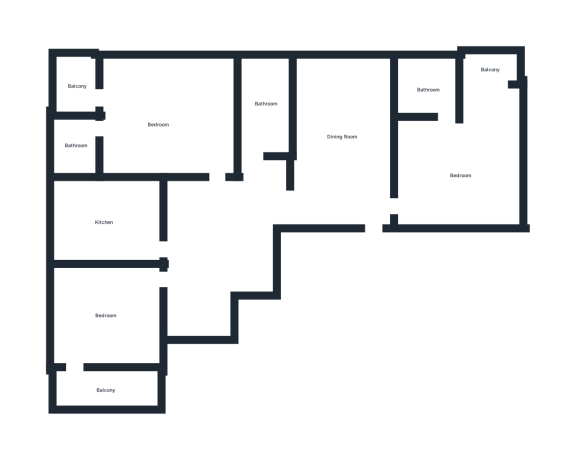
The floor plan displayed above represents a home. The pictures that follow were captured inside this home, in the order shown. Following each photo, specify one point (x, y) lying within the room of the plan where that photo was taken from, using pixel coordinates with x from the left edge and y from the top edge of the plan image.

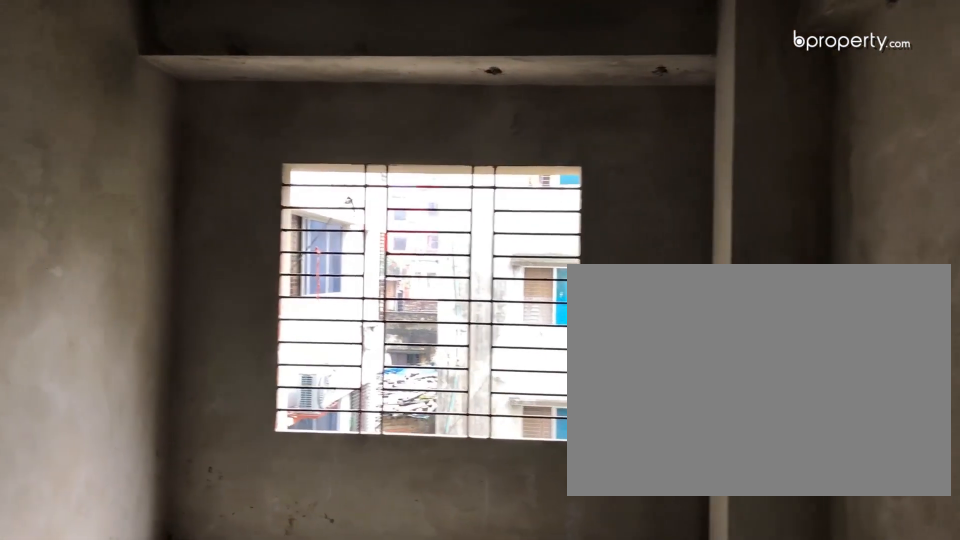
(345, 136)
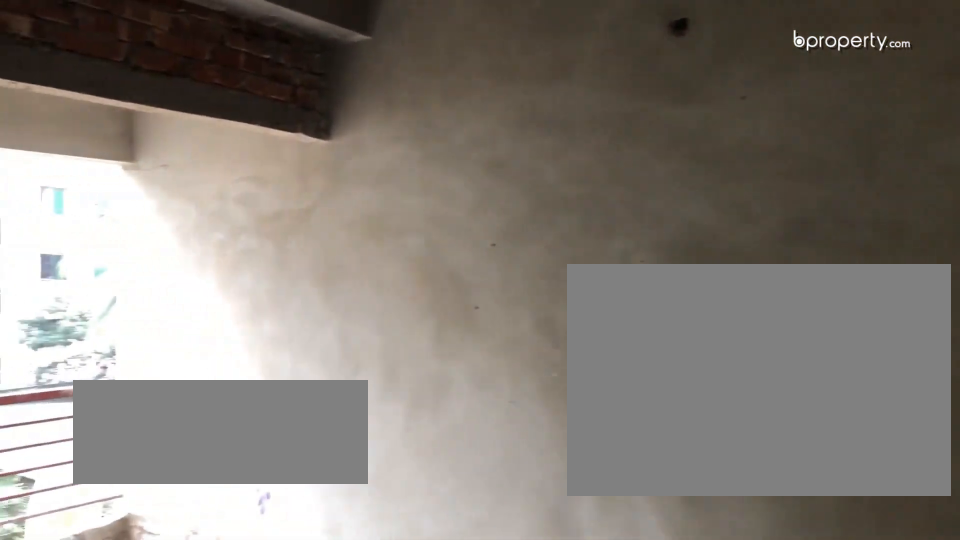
(452, 170)
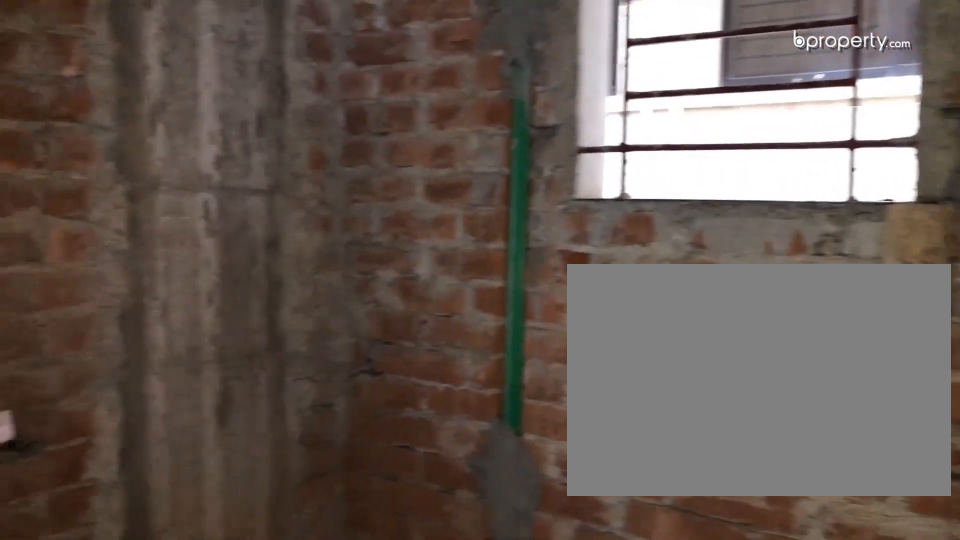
(73, 146)
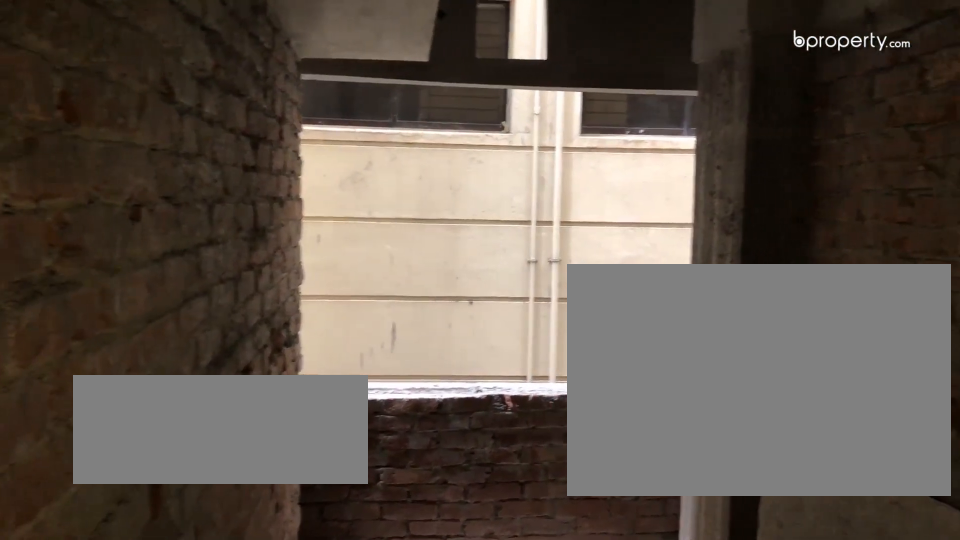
(107, 221)
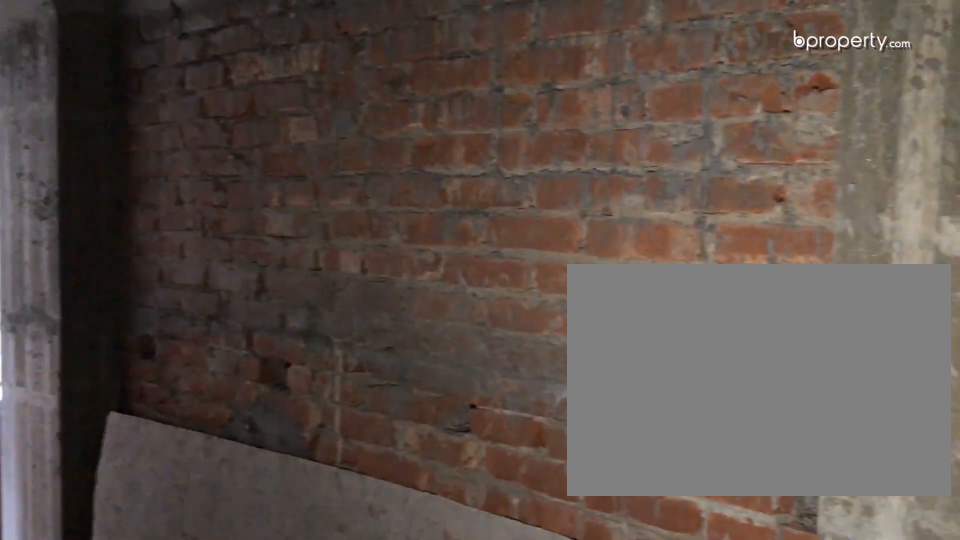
(107, 221)
